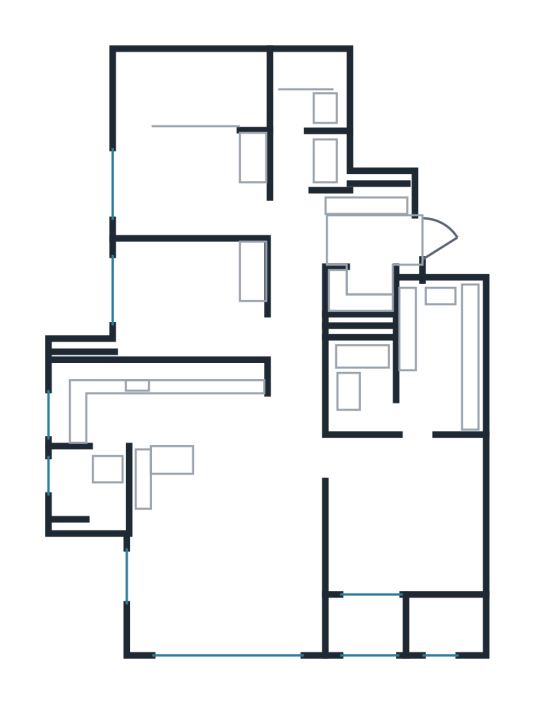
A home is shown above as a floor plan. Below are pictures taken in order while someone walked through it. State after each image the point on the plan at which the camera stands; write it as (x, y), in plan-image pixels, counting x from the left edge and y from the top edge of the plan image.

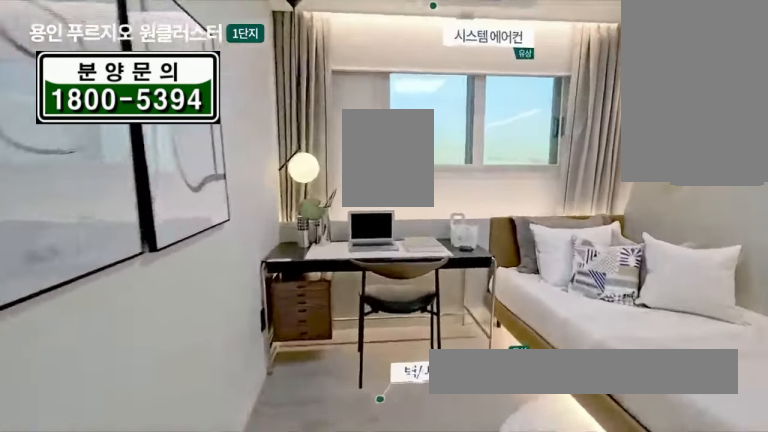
(193, 302)
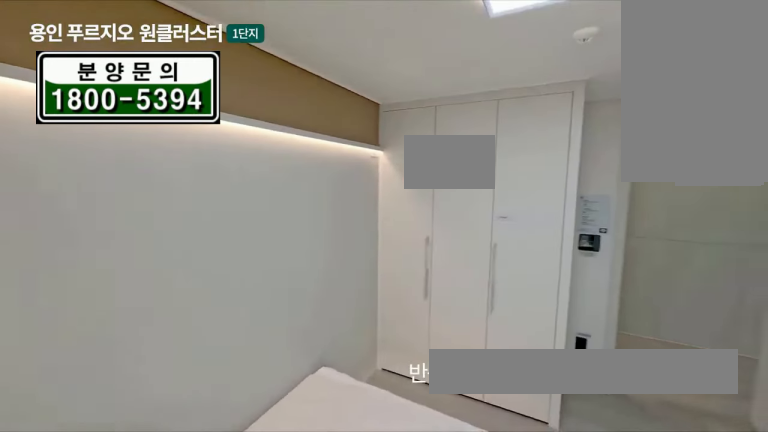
(195, 310)
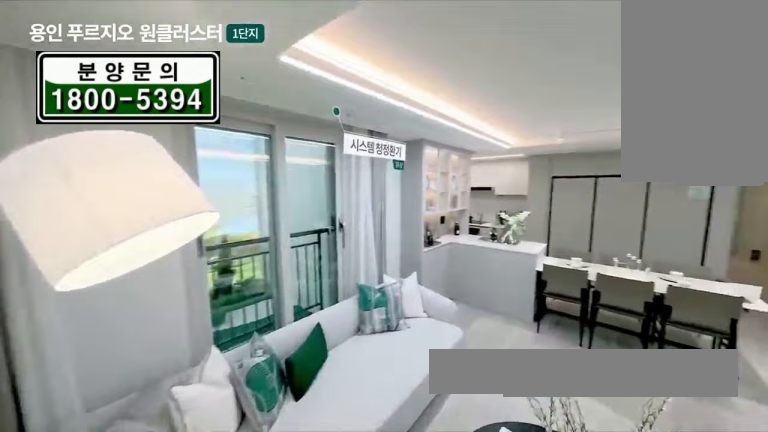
(225, 569)
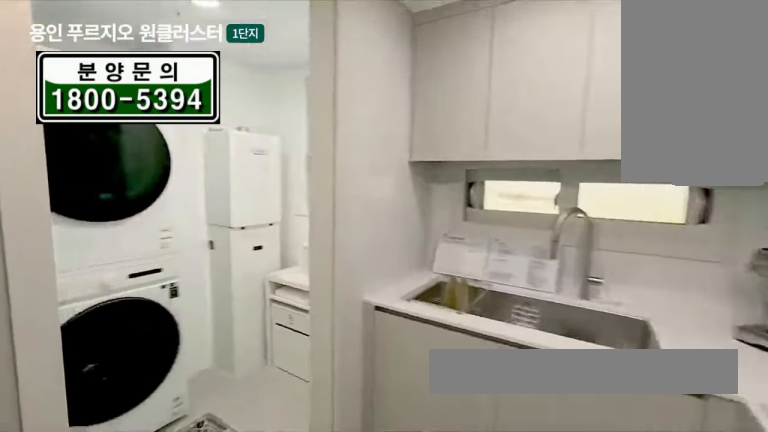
(168, 440)
